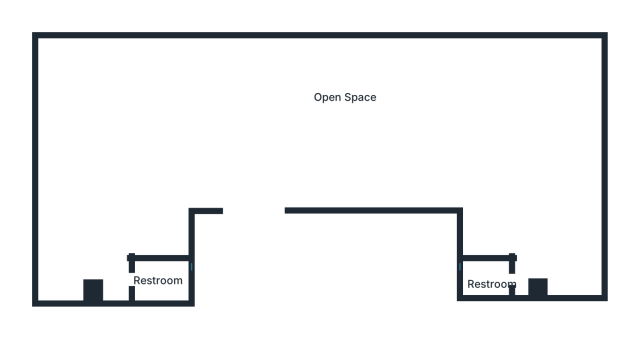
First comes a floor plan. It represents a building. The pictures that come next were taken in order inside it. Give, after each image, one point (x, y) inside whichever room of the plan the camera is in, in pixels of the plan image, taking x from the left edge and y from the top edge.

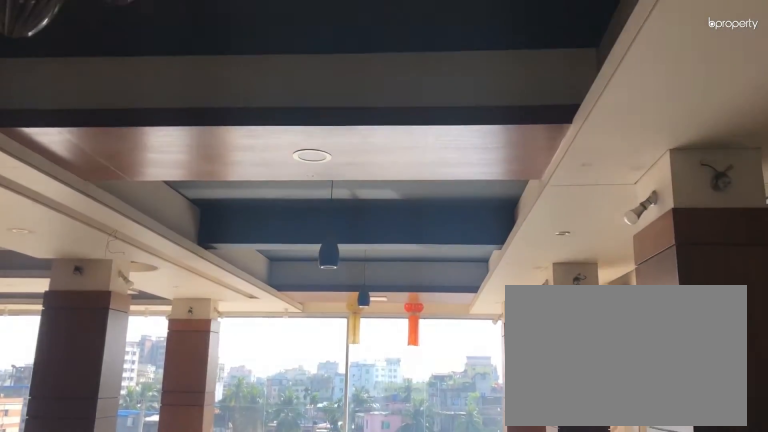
(339, 109)
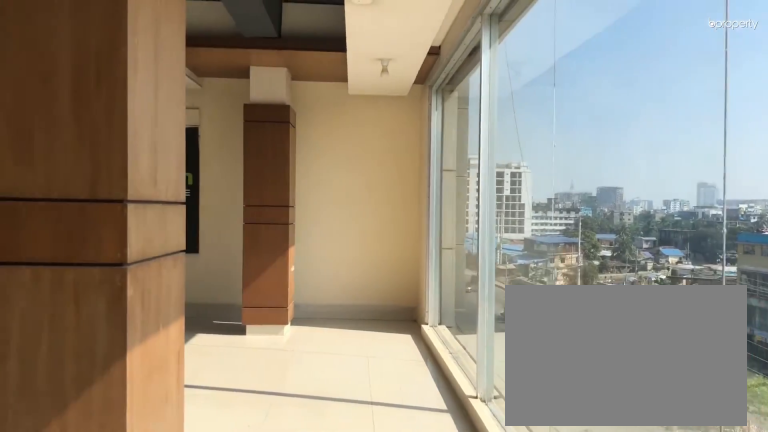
(339, 109)
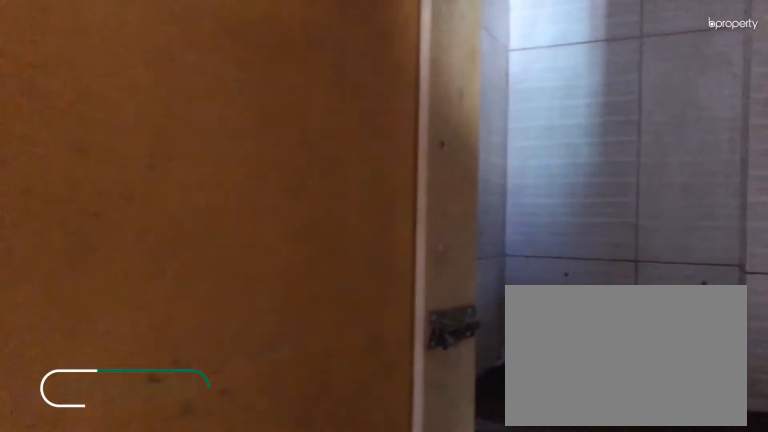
(161, 282)
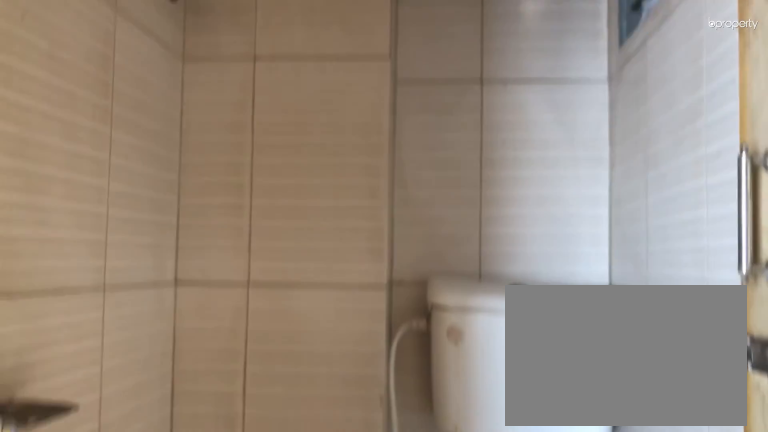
(492, 282)
